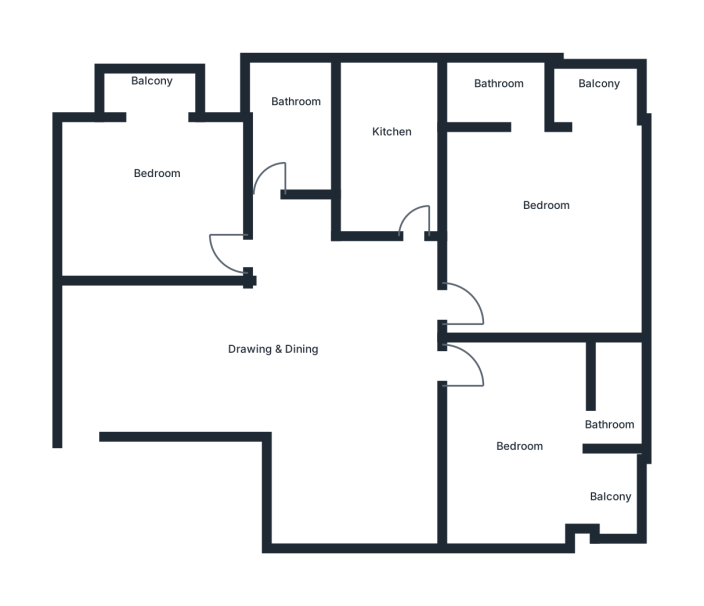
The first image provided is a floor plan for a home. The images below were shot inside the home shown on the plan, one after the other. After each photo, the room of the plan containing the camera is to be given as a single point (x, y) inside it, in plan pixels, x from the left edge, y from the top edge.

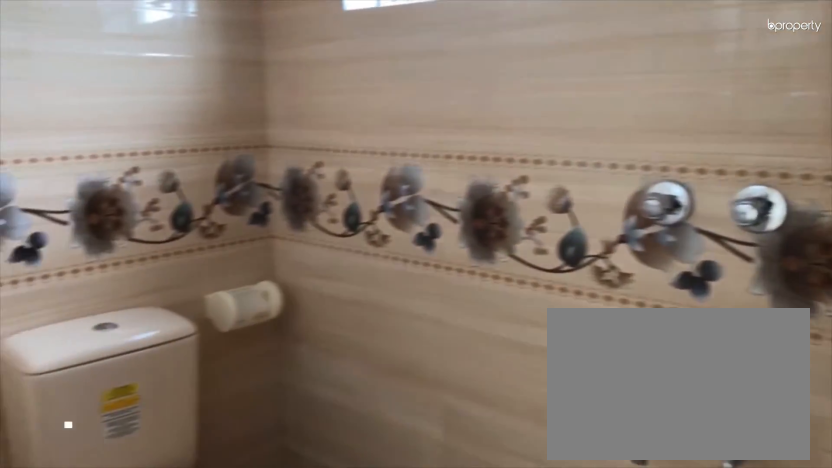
(488, 88)
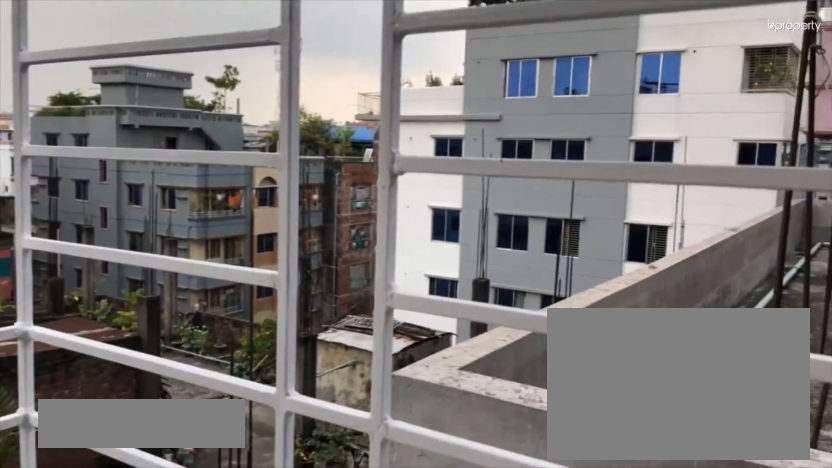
(598, 92)
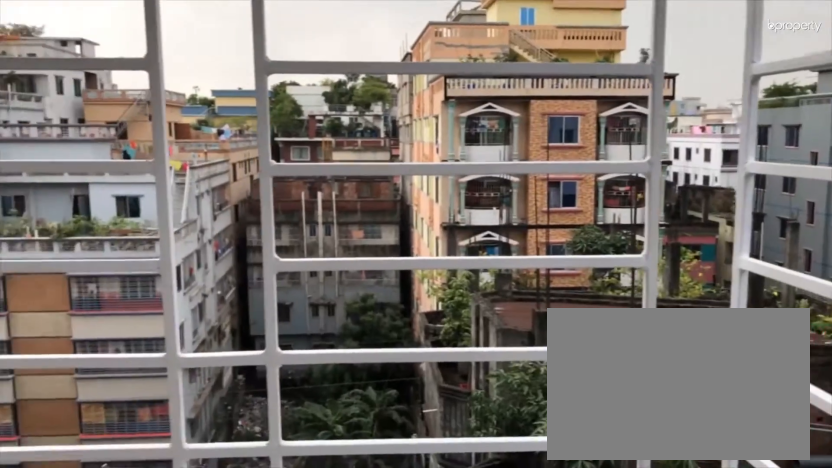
(598, 92)
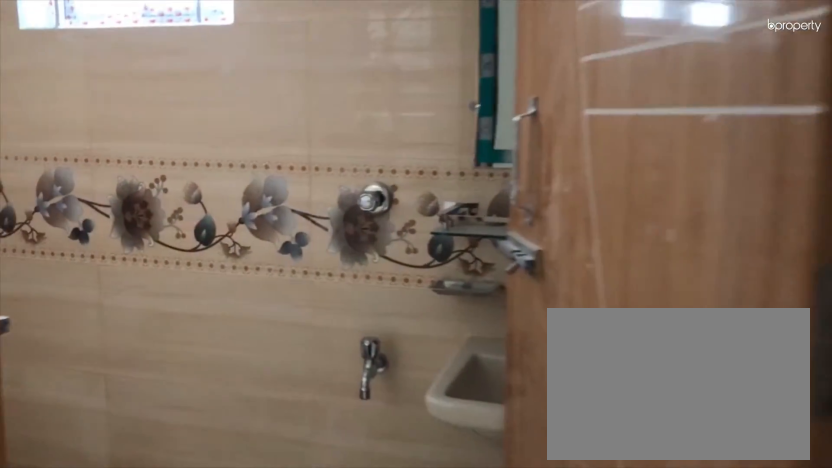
(618, 394)
